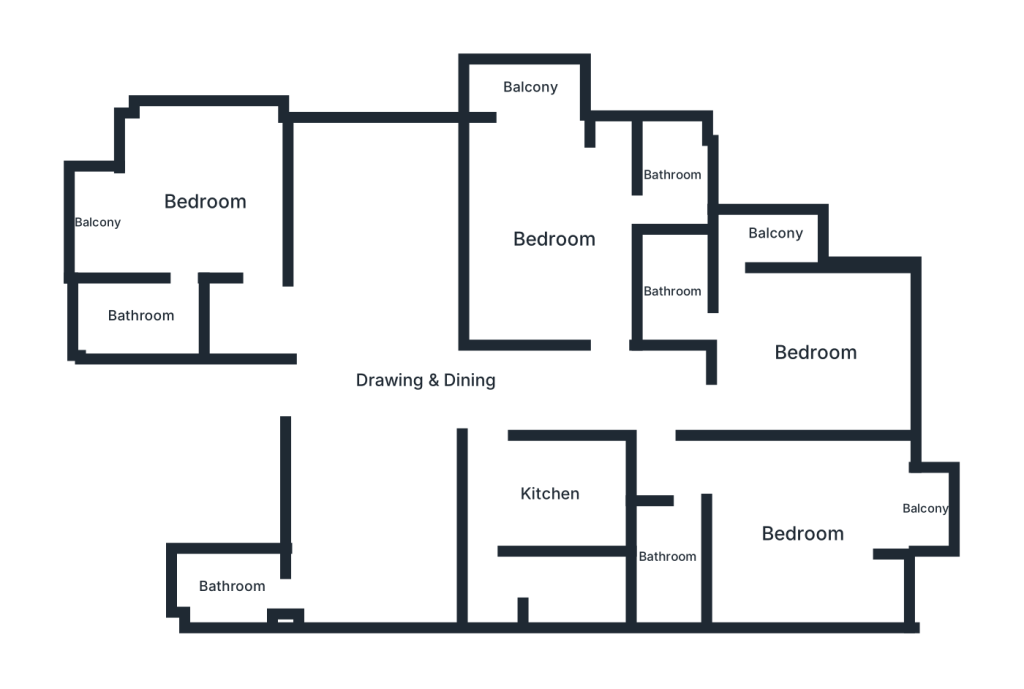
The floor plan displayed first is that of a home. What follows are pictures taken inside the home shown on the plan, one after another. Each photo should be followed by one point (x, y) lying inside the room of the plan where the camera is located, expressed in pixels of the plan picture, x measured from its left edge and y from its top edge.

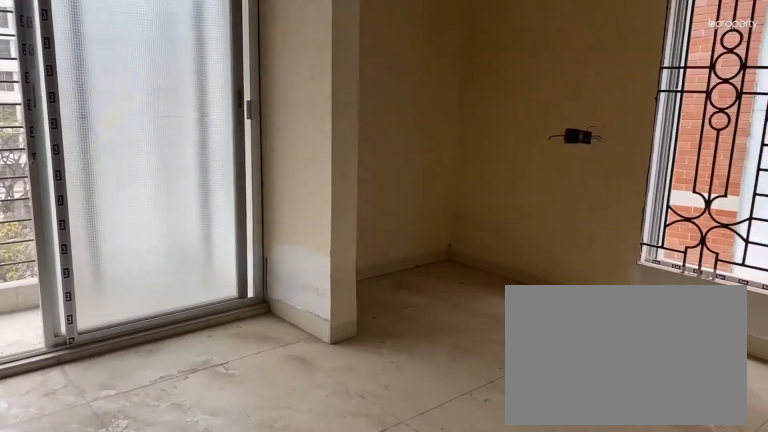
(803, 533)
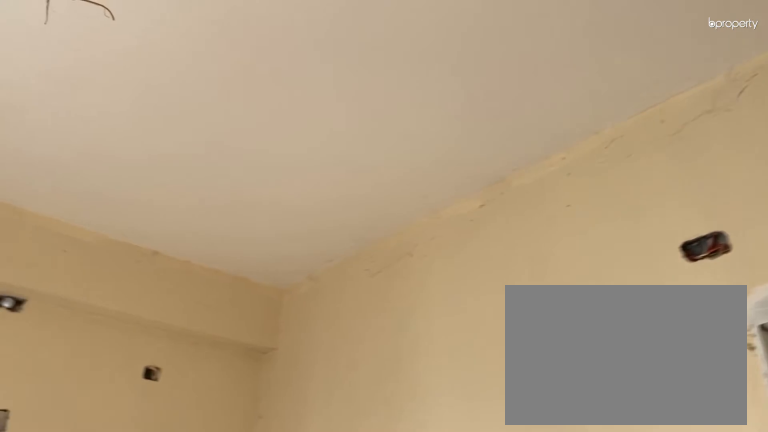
(803, 533)
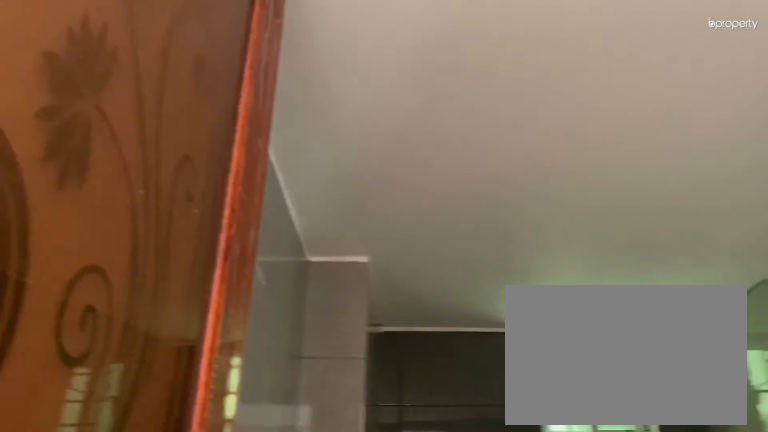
(667, 555)
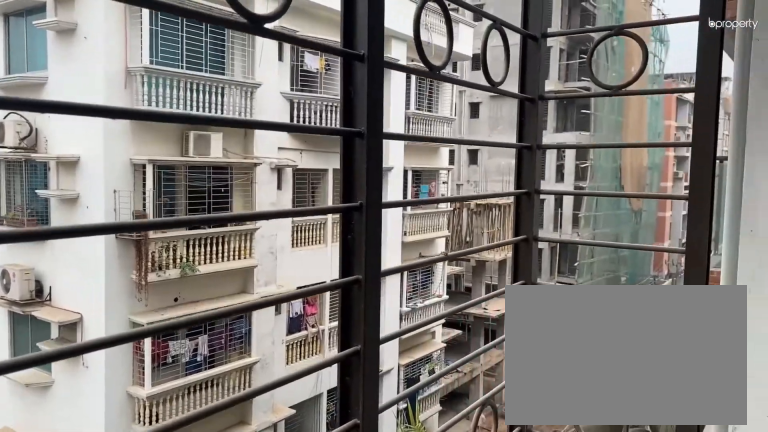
(926, 509)
